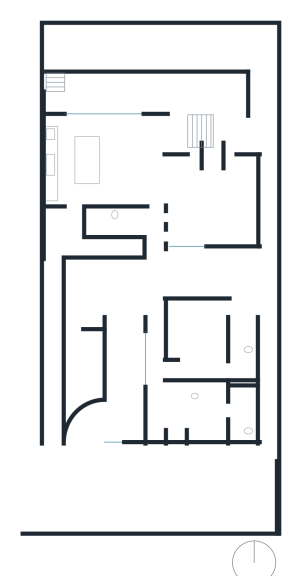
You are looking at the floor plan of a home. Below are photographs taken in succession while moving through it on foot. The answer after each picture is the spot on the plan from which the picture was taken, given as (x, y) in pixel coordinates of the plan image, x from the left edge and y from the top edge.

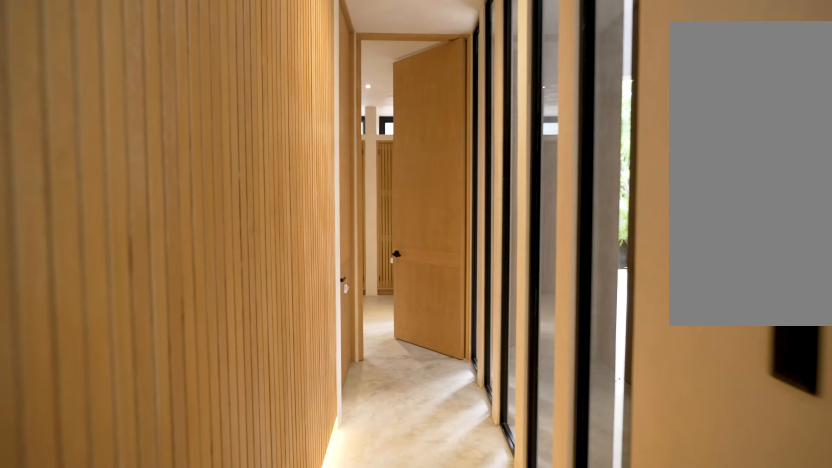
(155, 286)
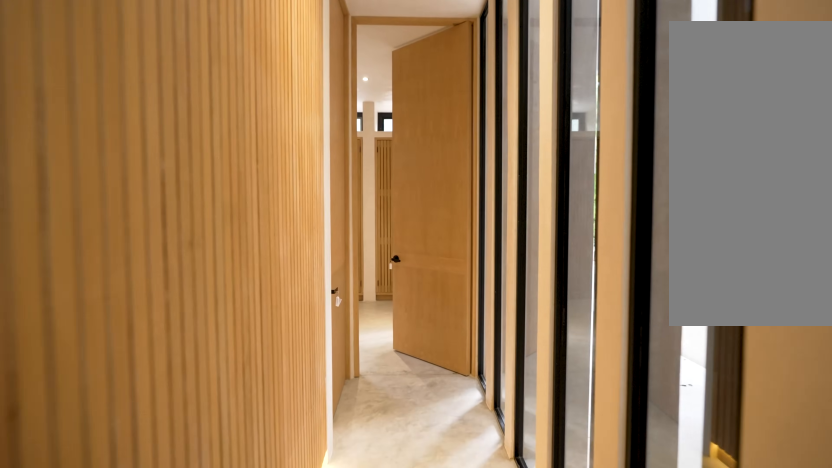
(155, 298)
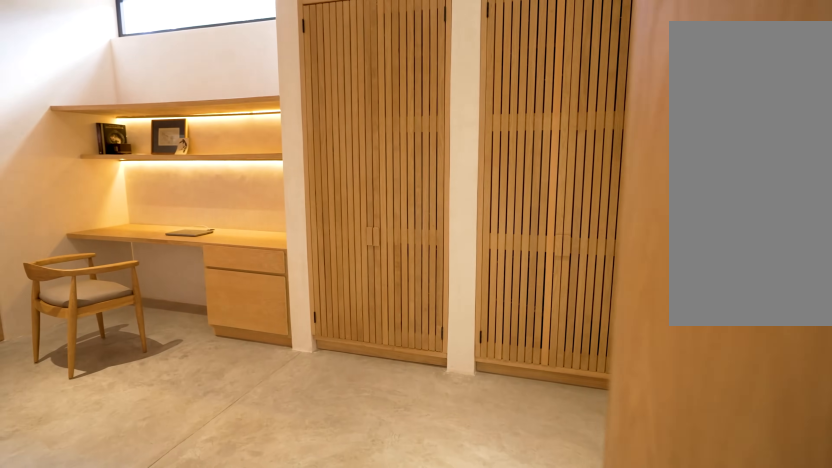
(156, 385)
